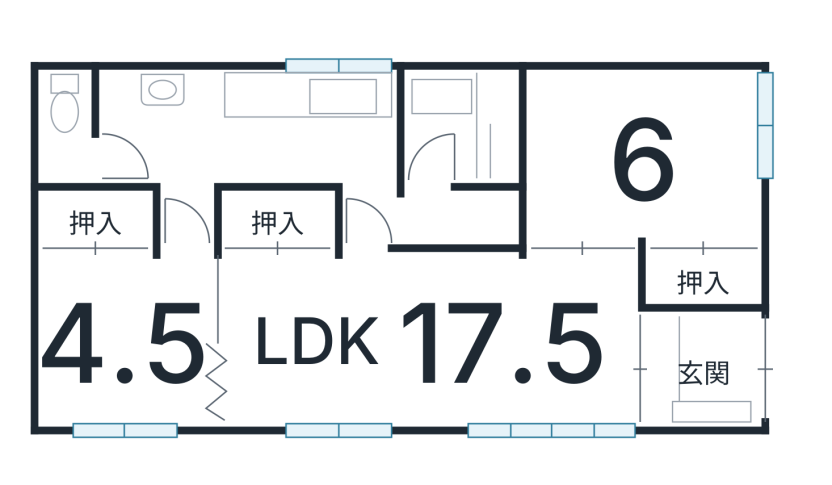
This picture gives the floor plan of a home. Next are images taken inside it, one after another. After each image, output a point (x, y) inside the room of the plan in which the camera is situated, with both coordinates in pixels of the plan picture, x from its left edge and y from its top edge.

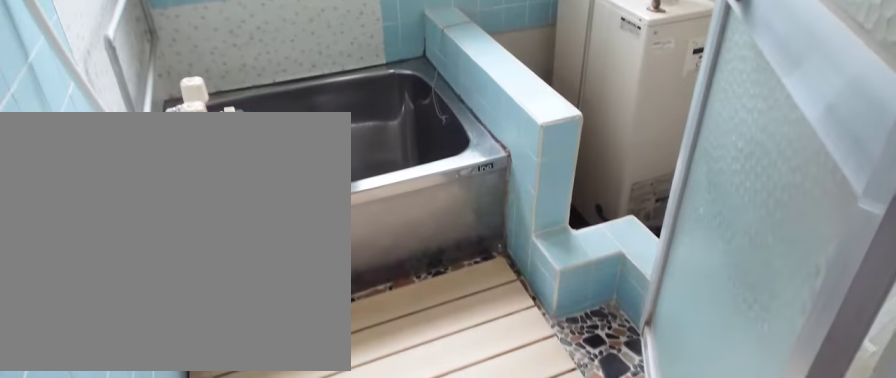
(457, 123)
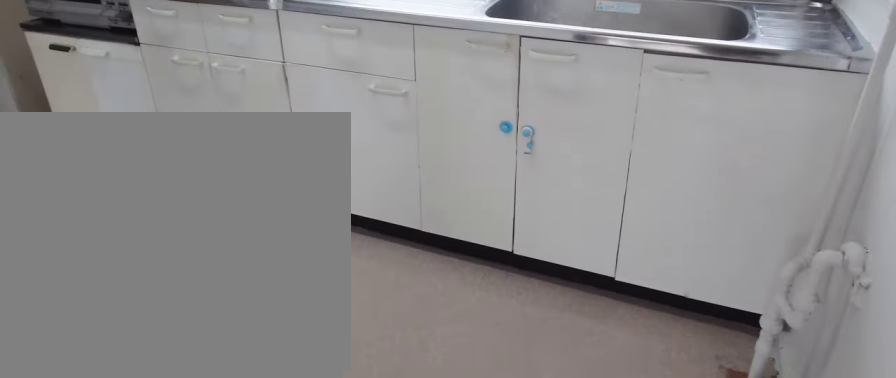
(278, 123)
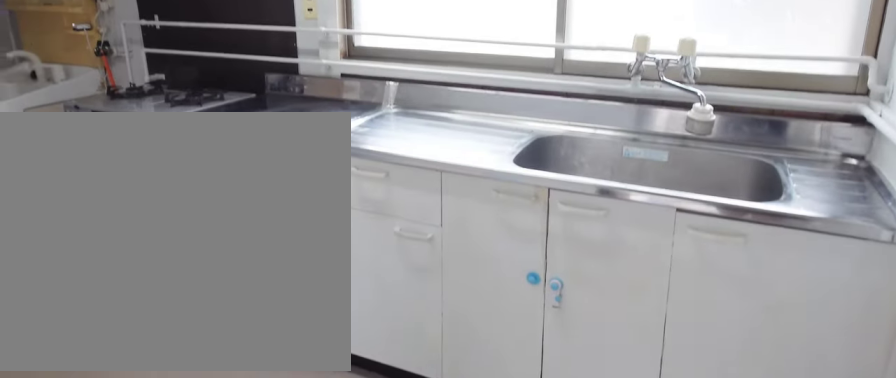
(278, 123)
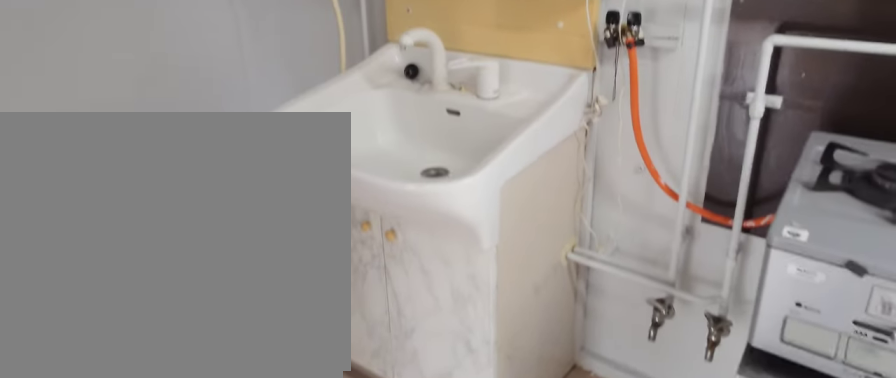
(161, 122)
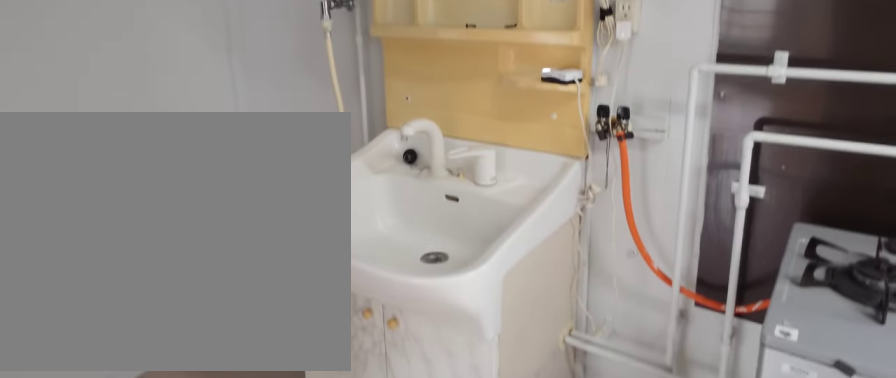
(161, 122)
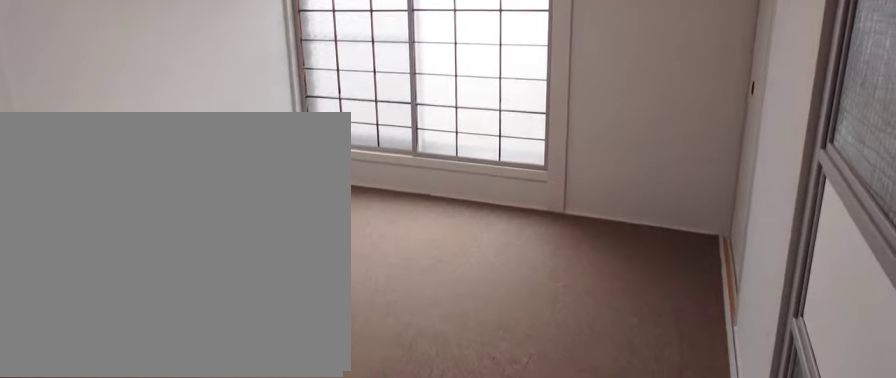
(642, 167)
